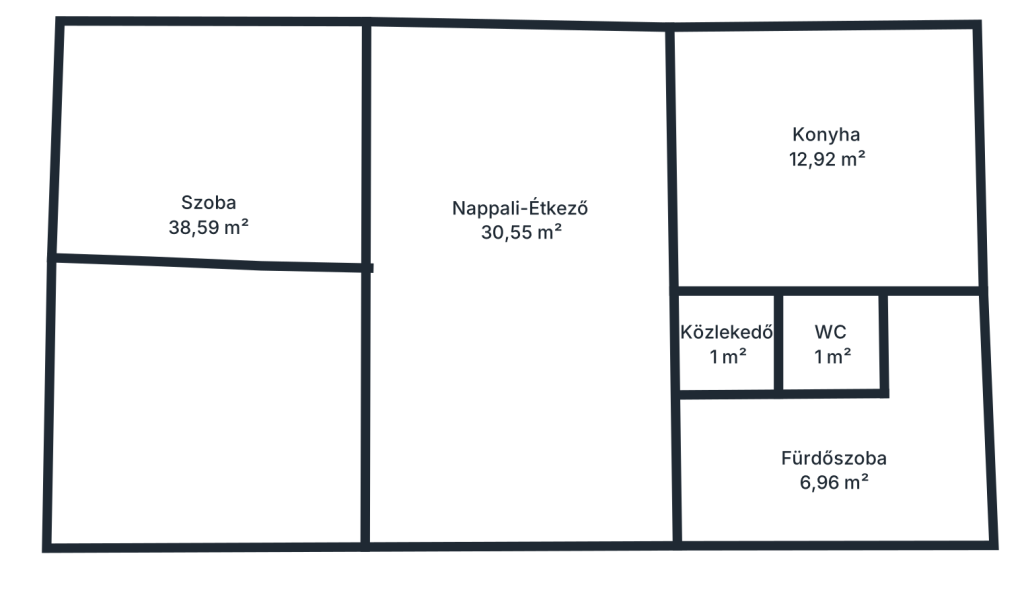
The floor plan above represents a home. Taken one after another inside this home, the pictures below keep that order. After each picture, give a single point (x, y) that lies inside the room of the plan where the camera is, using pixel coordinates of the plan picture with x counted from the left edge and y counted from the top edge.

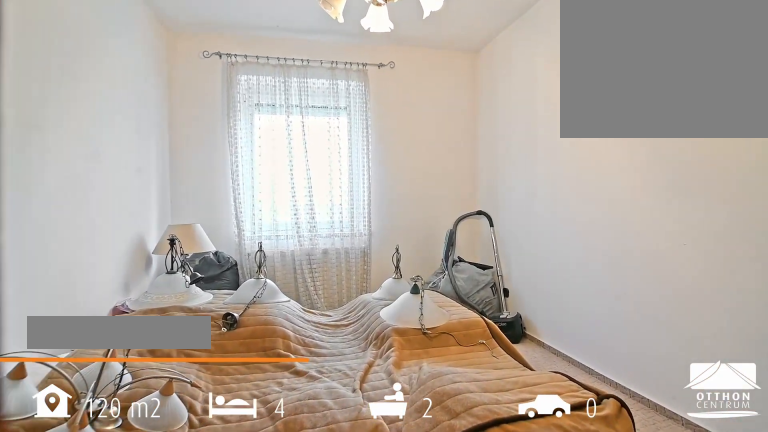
(217, 147)
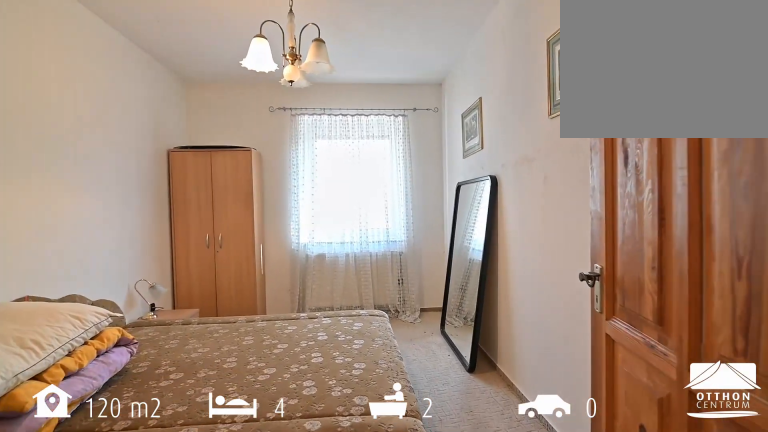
(204, 416)
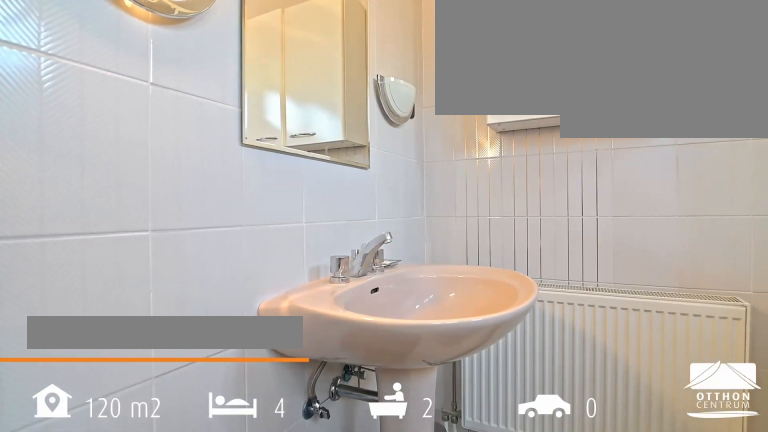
(843, 476)
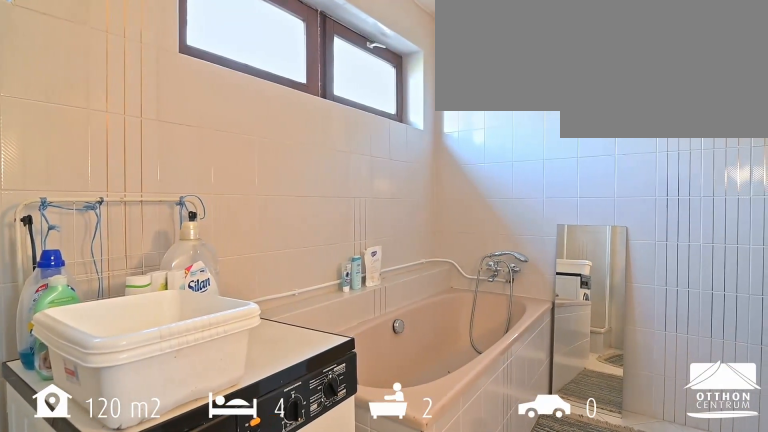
(843, 476)
